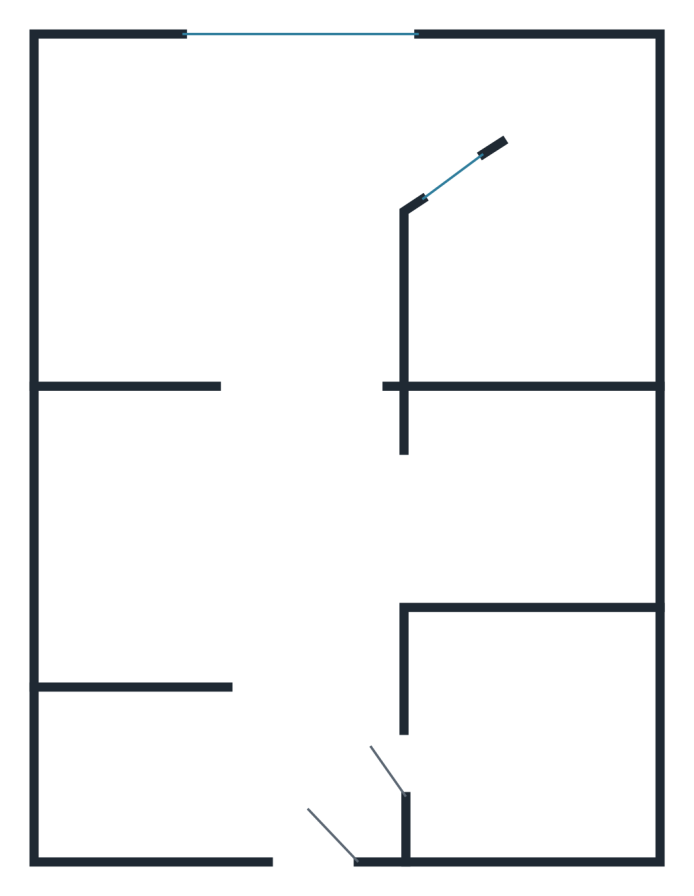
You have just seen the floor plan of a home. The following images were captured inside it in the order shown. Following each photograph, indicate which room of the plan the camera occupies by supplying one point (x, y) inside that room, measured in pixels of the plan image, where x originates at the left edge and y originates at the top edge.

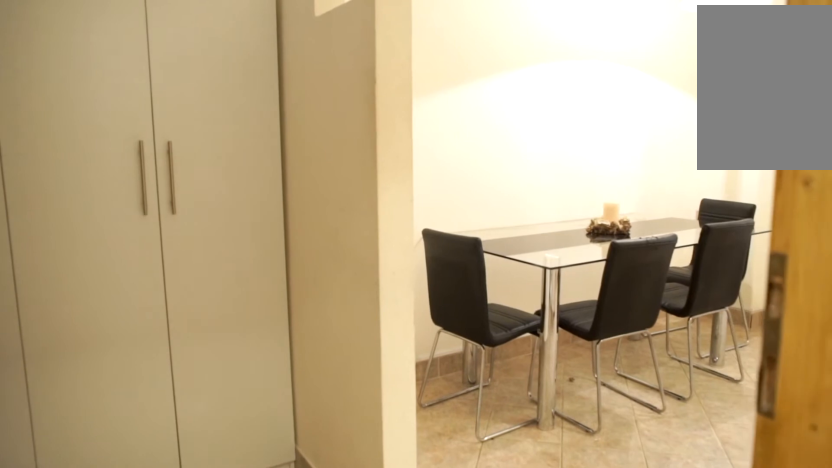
(244, 560)
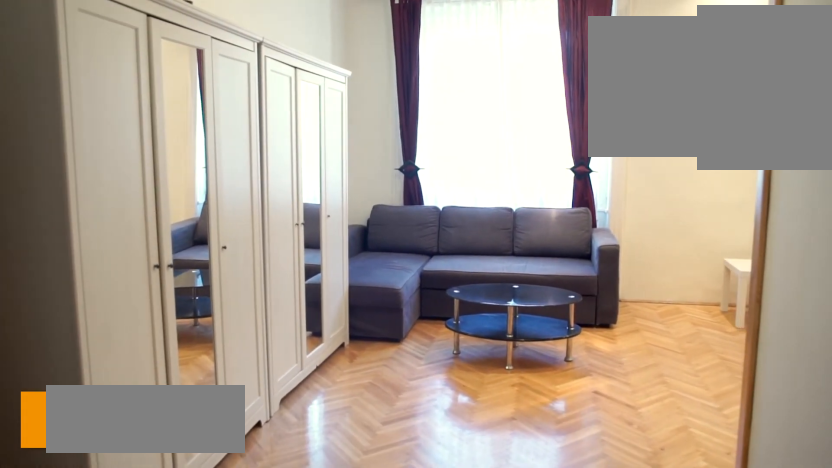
(269, 229)
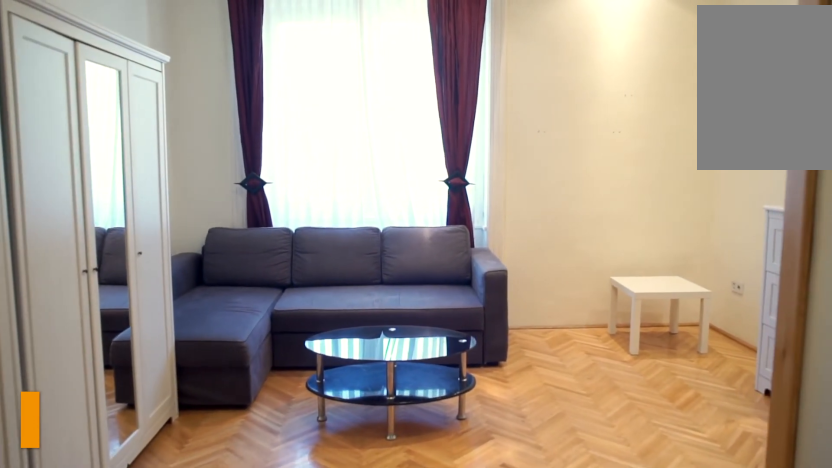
(270, 229)
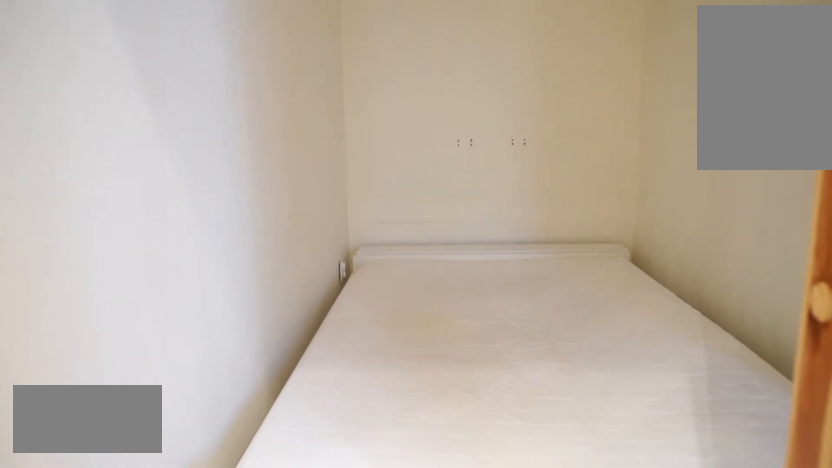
(550, 267)
